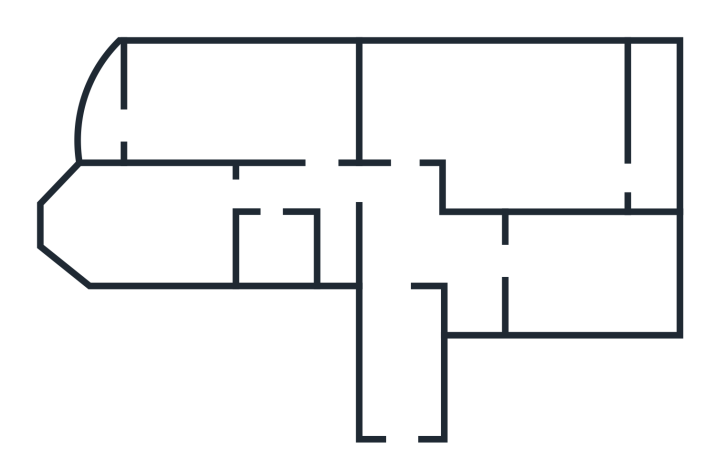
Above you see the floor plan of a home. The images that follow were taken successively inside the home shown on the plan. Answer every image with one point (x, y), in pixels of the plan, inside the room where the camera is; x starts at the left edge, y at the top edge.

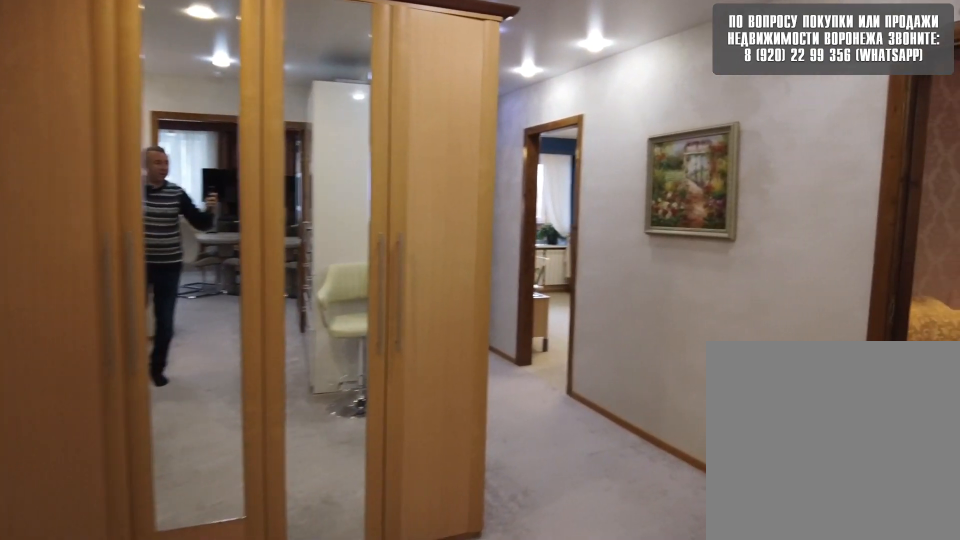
(414, 251)
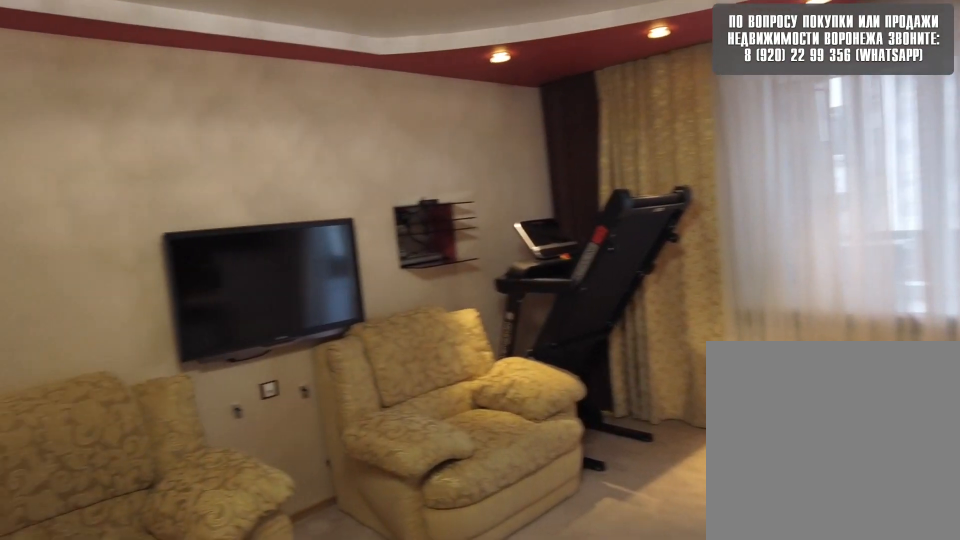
(458, 114)
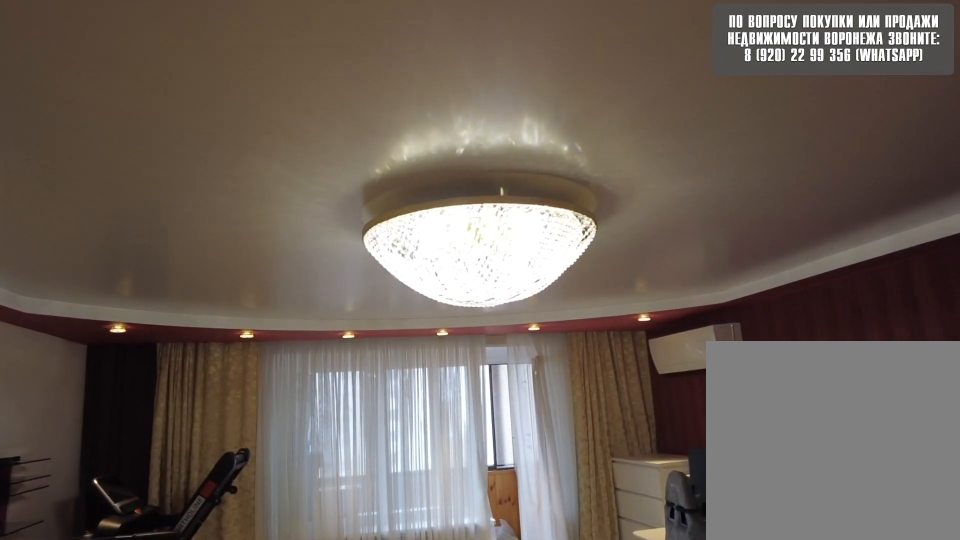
(458, 114)
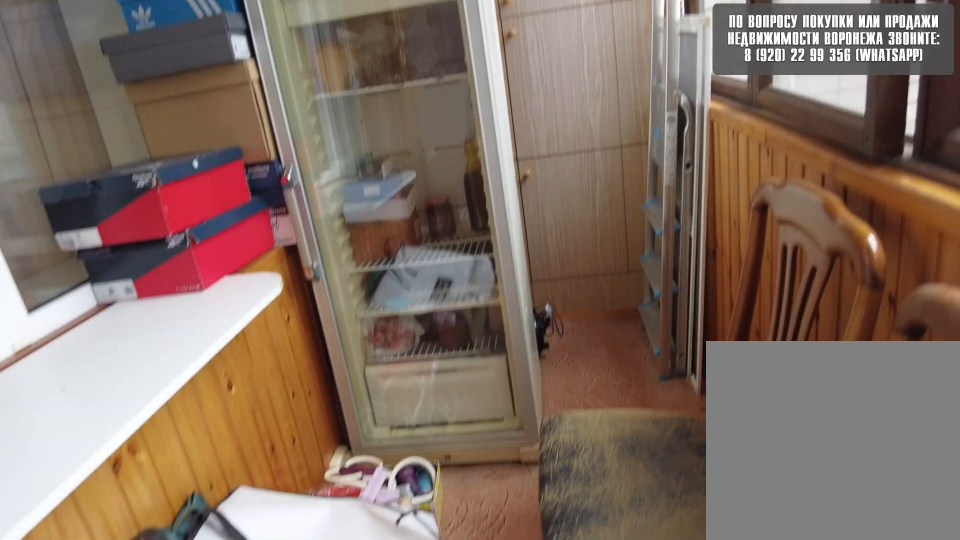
(668, 171)
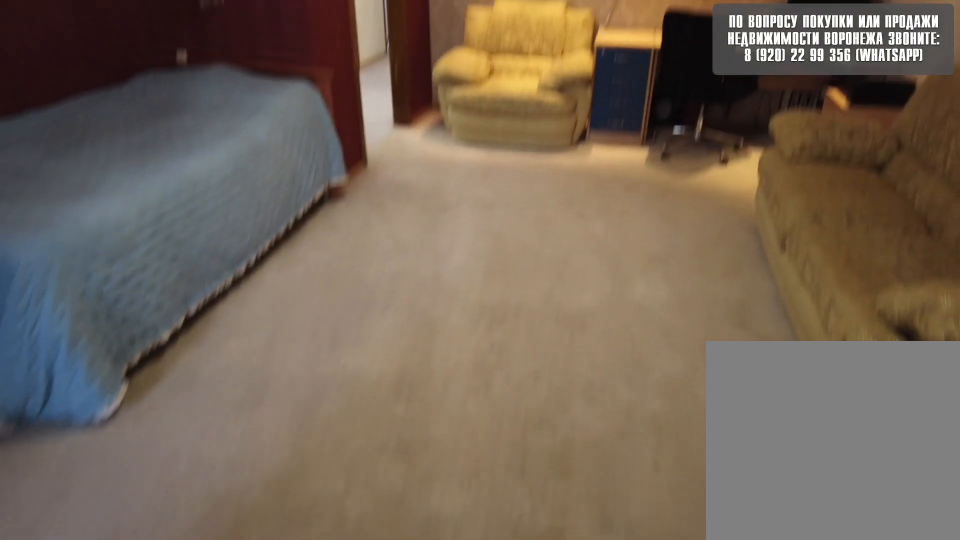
(555, 167)
